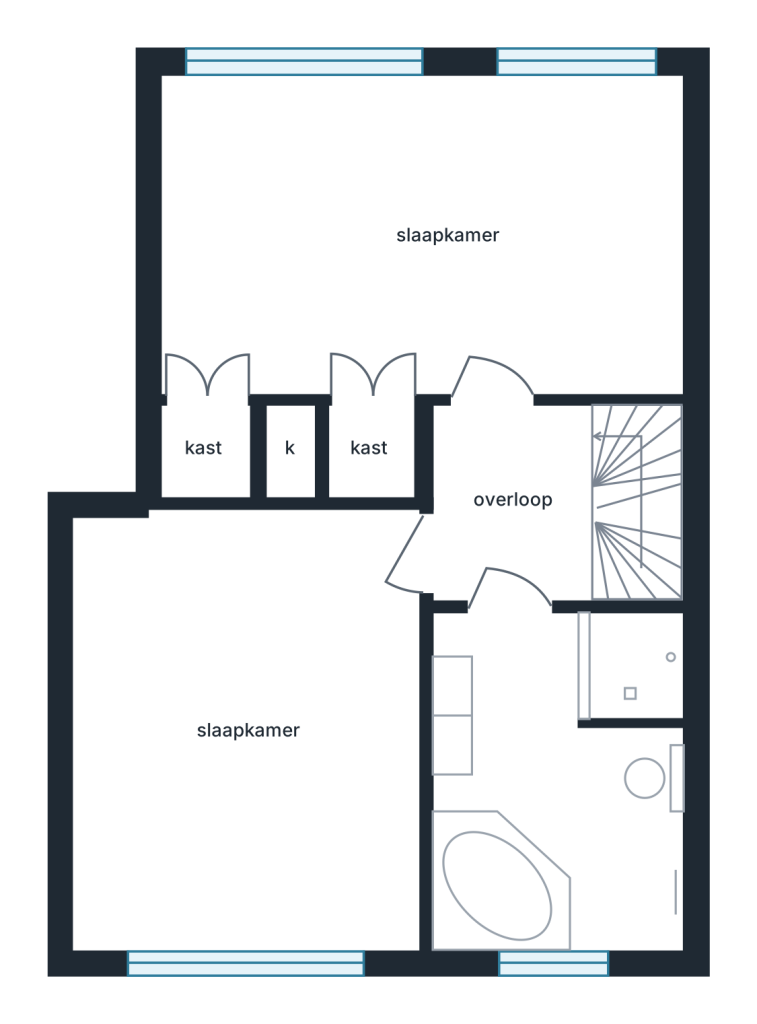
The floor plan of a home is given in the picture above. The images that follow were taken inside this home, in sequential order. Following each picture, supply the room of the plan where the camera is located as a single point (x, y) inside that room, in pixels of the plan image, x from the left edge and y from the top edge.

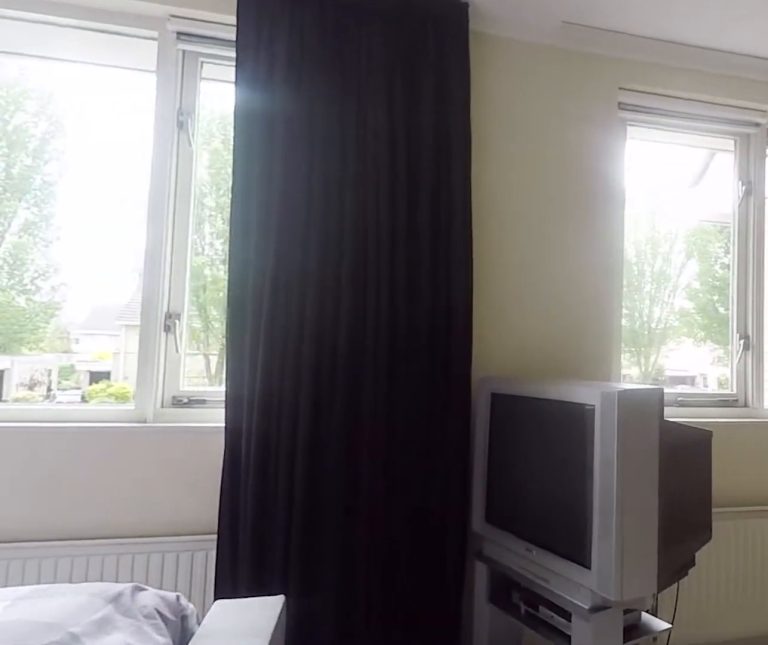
(424, 234)
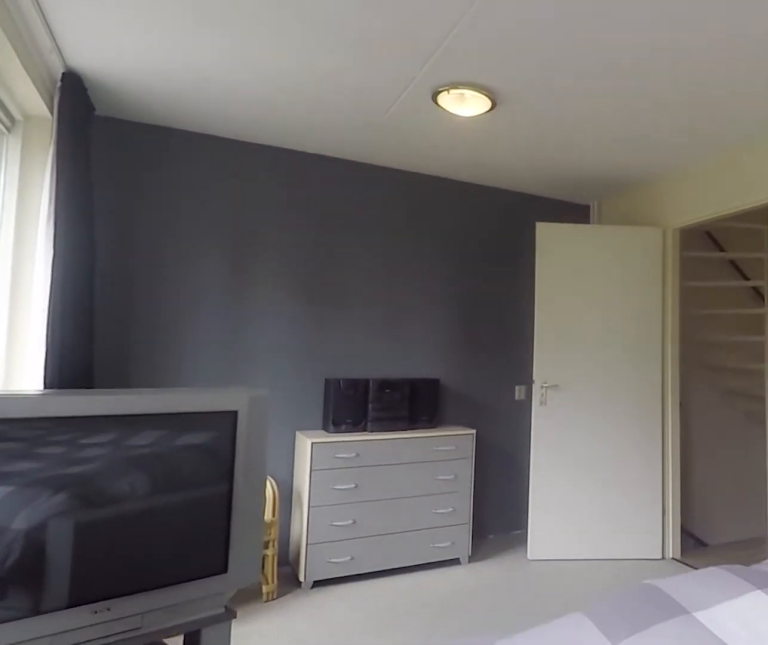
(424, 234)
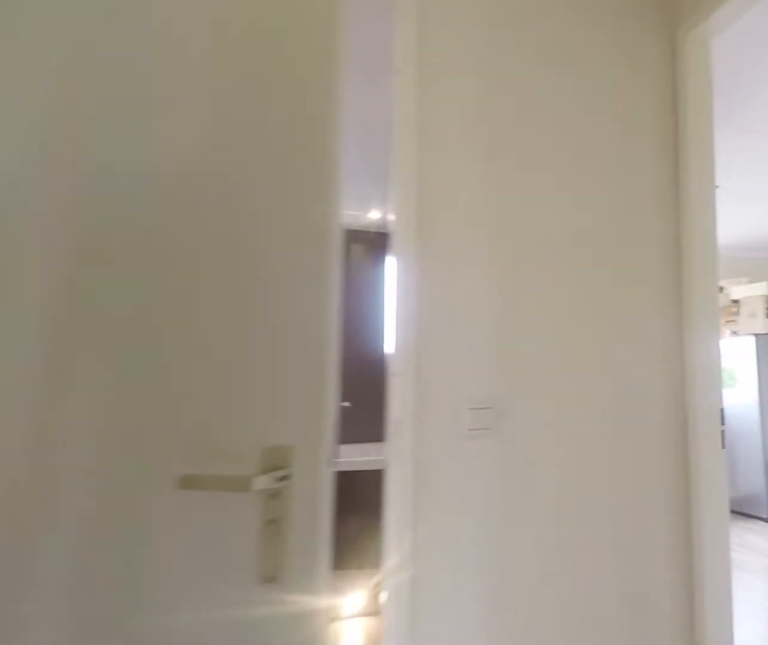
(513, 506)
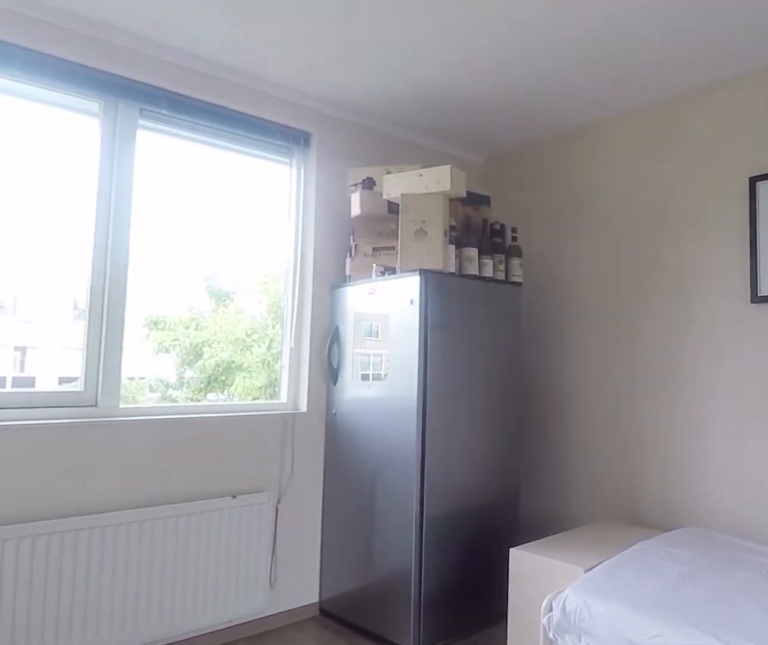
(247, 734)
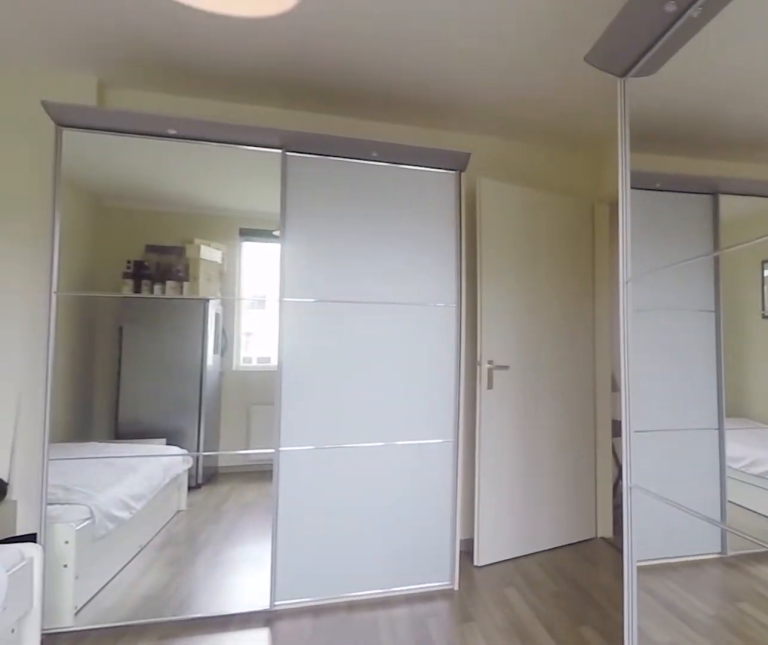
(247, 734)
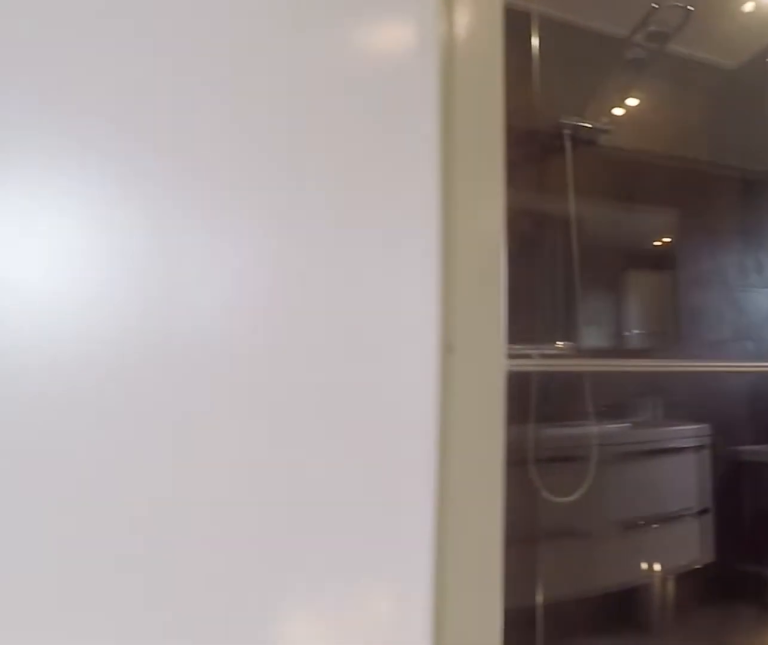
(513, 506)
